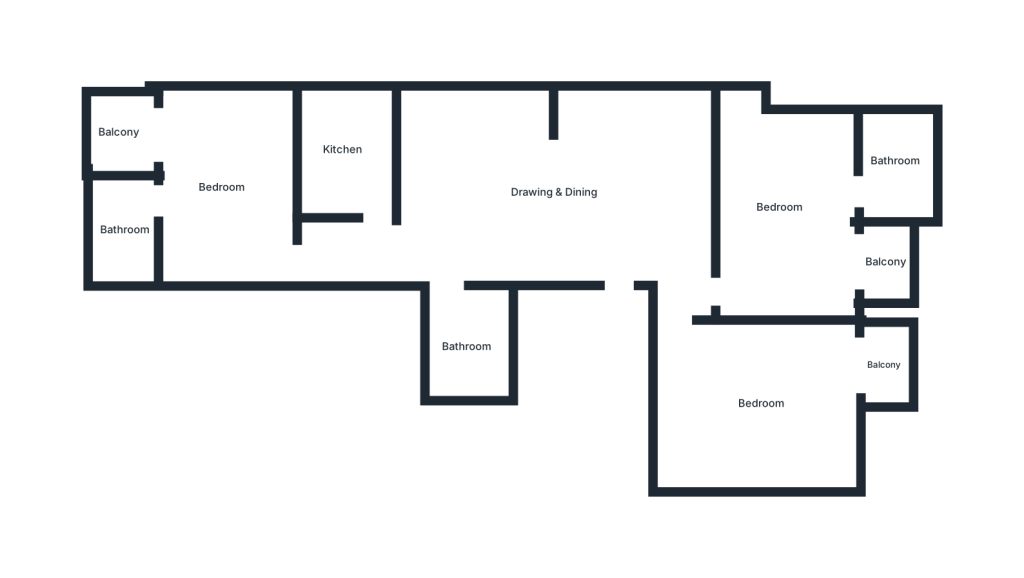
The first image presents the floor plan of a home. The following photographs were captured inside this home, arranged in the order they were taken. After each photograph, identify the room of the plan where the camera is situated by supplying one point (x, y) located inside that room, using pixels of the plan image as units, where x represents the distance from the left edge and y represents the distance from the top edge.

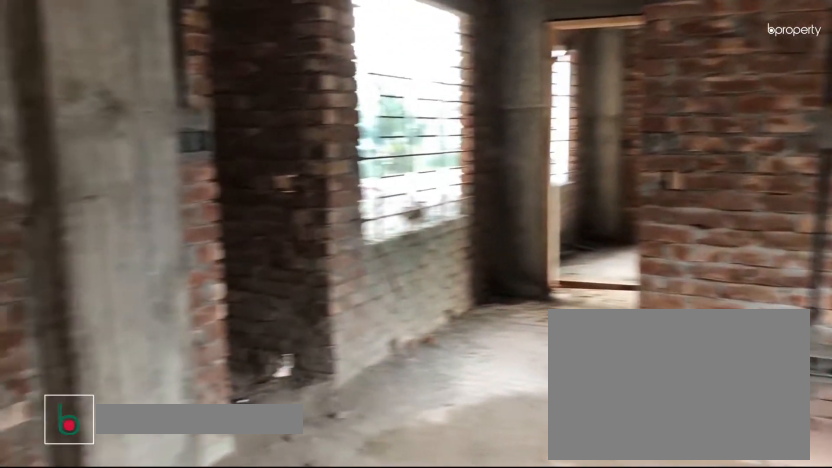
(550, 189)
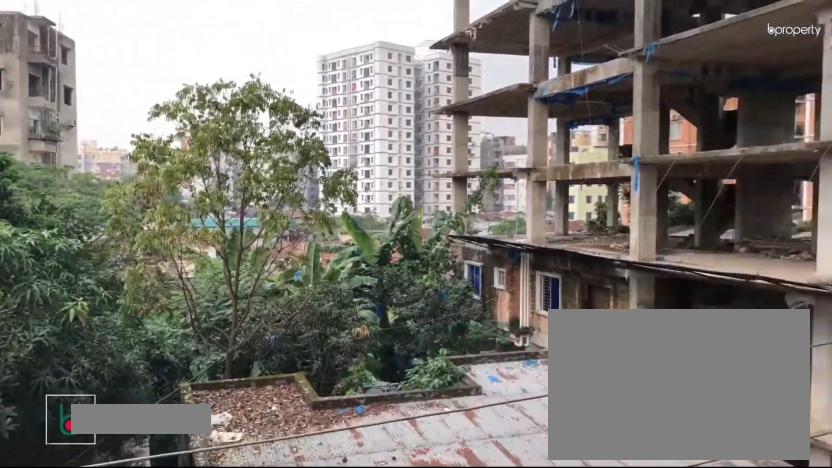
(886, 260)
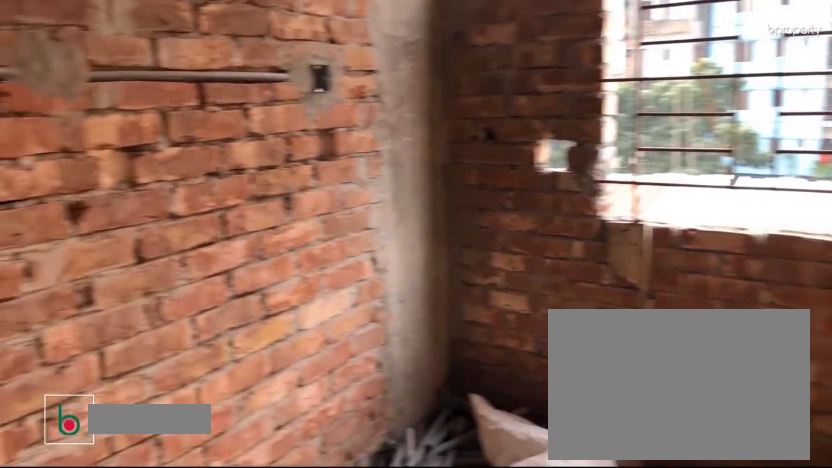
(344, 148)
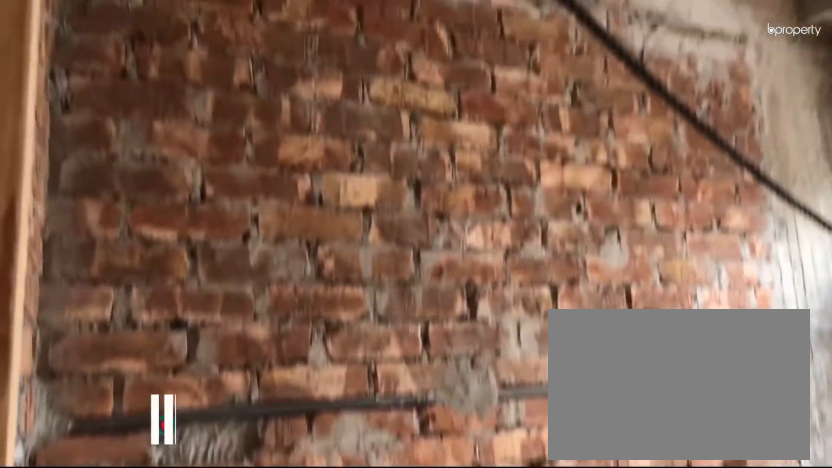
(344, 148)
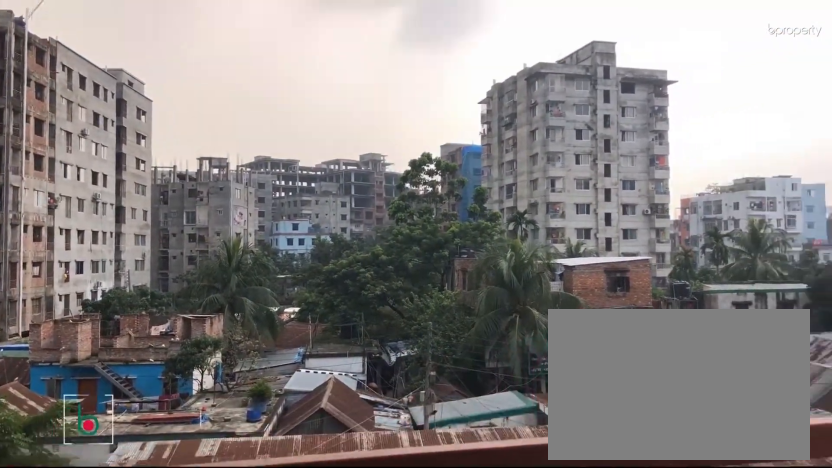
(120, 133)
